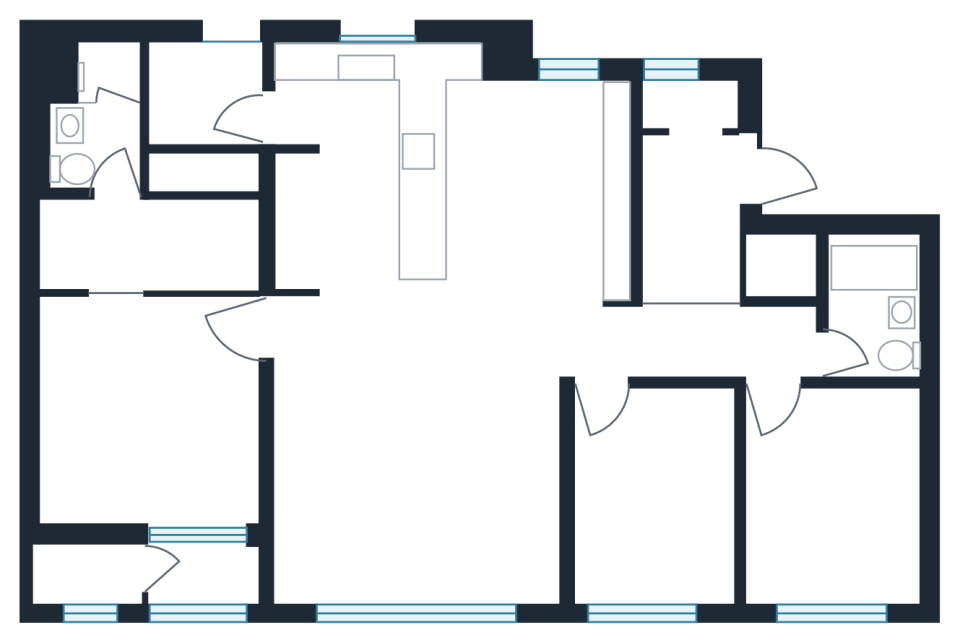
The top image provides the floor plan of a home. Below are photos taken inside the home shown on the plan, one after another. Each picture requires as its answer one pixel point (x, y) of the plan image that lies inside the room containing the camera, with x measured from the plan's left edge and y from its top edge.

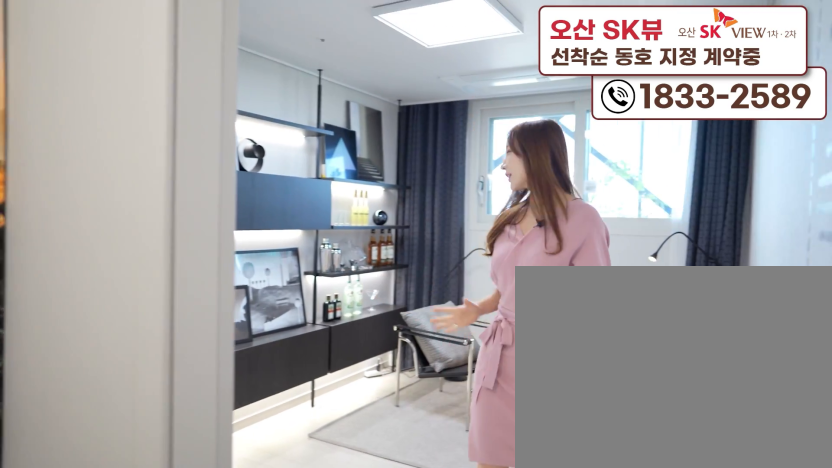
(824, 547)
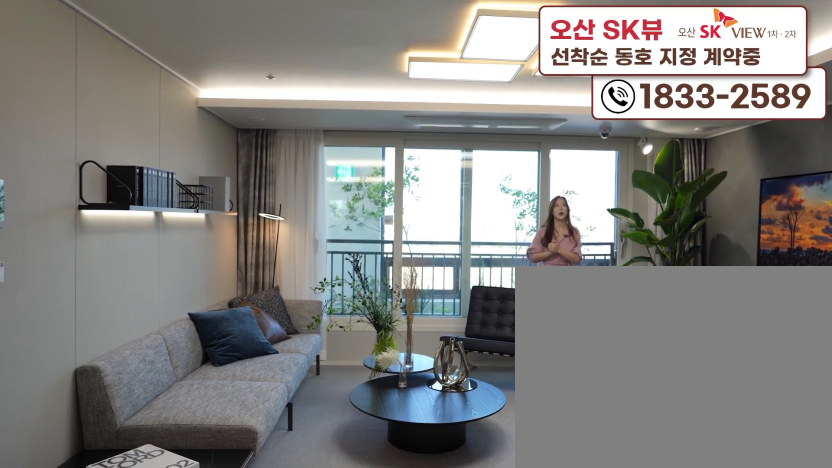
(421, 529)
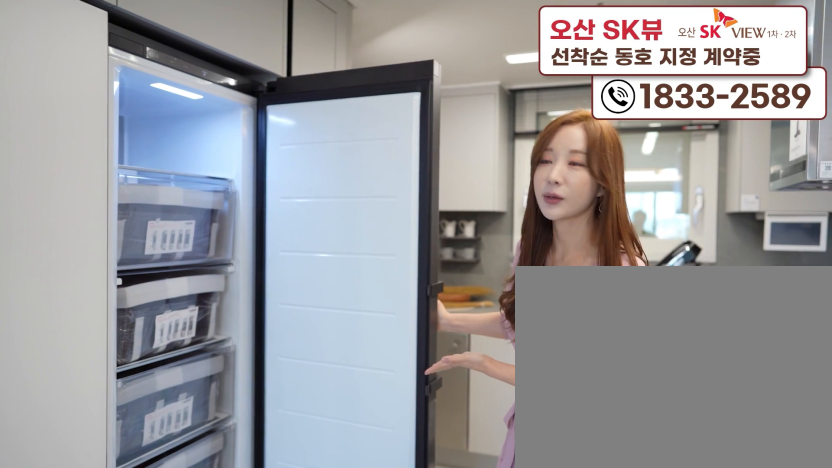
(382, 304)
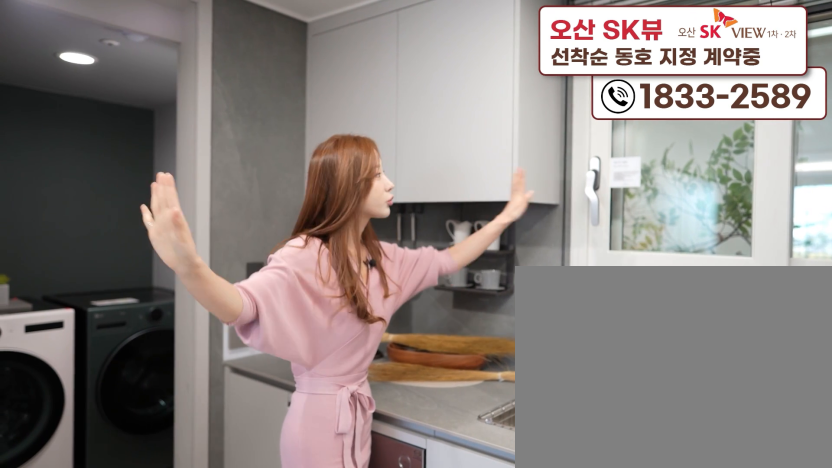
(382, 304)
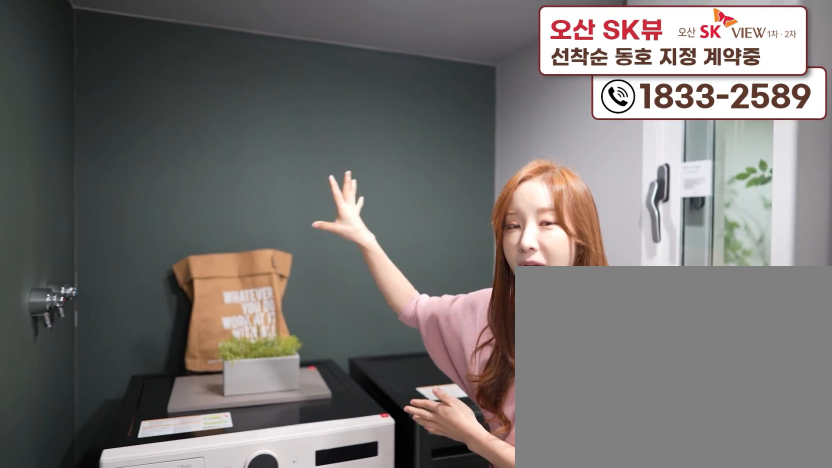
(218, 109)
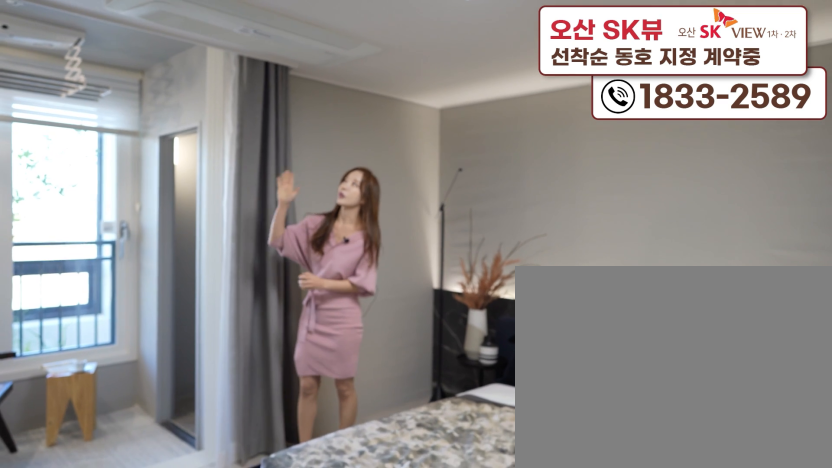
(153, 477)
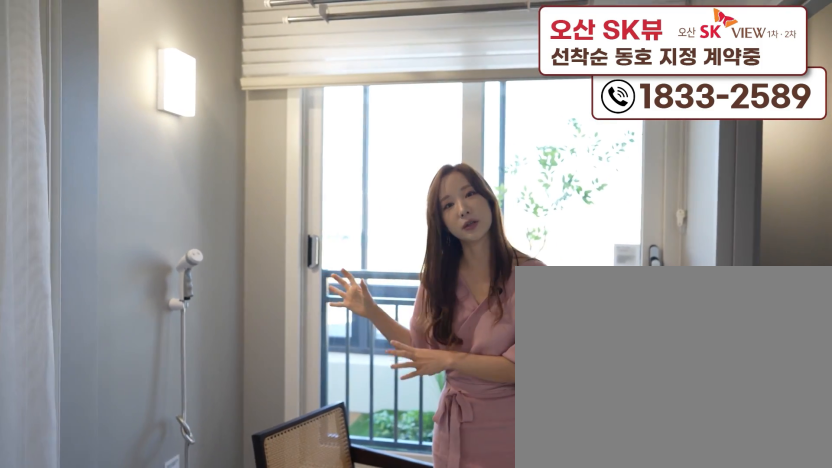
(200, 597)
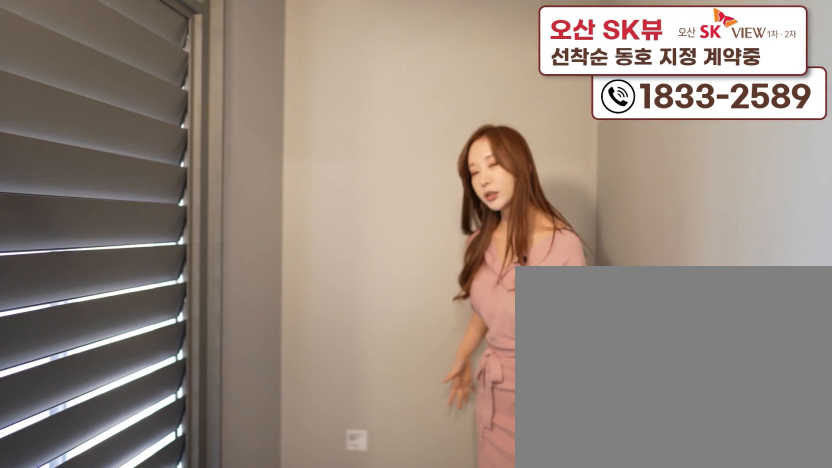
(200, 599)
